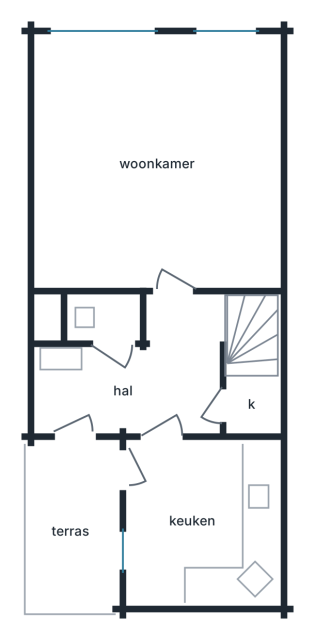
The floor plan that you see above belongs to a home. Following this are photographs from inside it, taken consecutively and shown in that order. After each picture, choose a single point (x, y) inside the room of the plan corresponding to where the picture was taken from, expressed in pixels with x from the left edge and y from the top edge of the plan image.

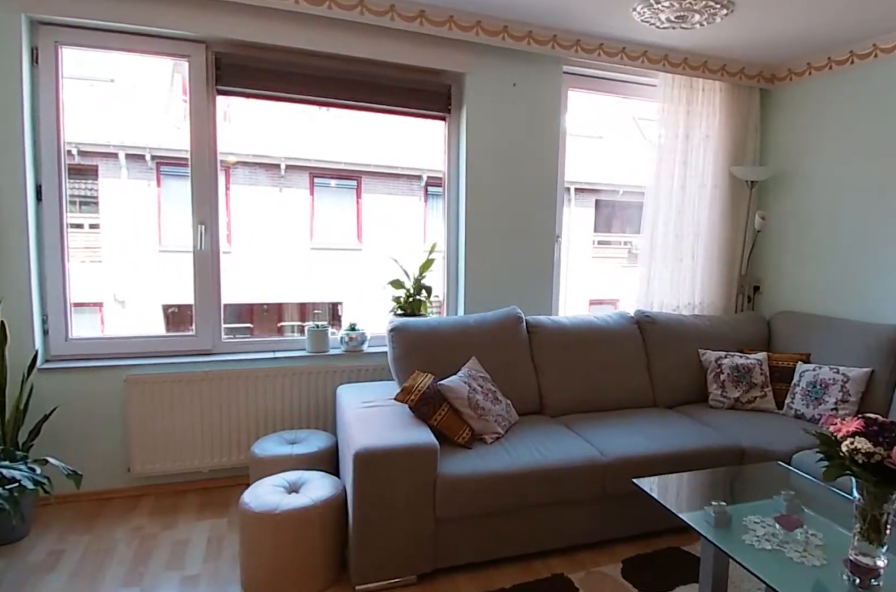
(157, 162)
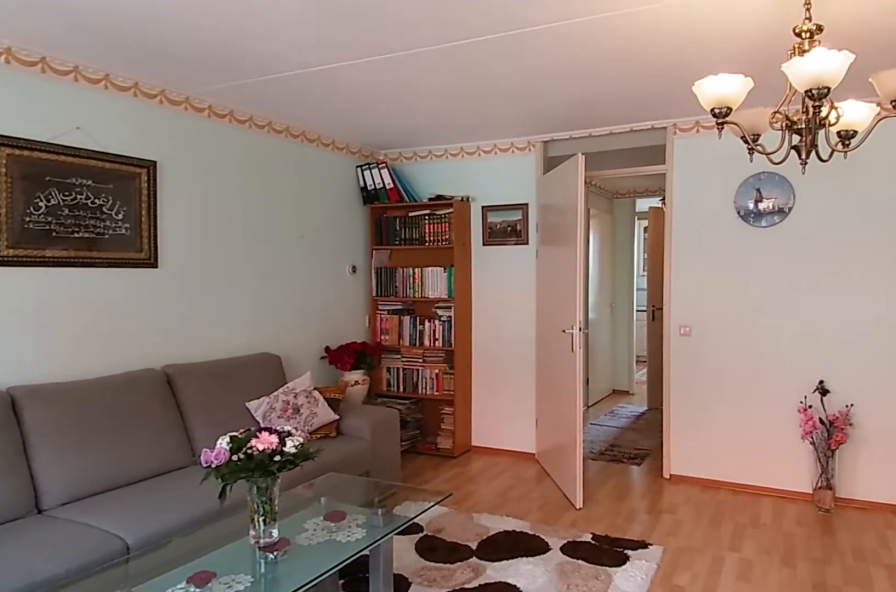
(157, 162)
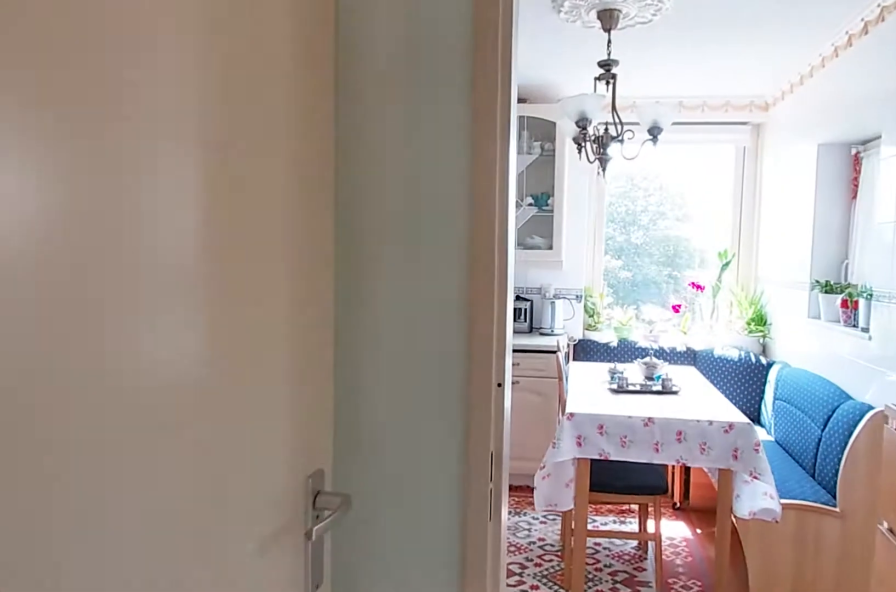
(146, 375)
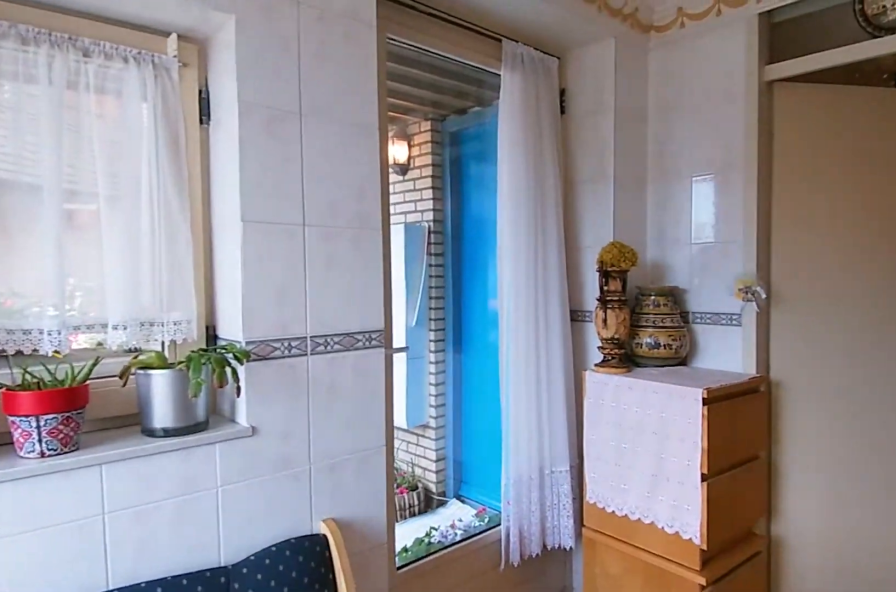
(202, 522)
